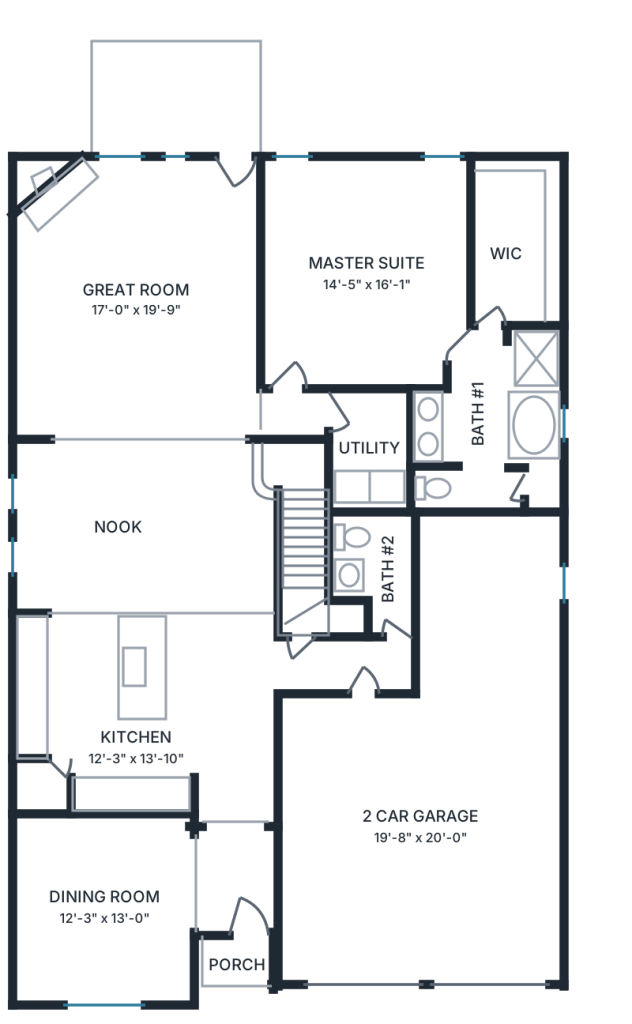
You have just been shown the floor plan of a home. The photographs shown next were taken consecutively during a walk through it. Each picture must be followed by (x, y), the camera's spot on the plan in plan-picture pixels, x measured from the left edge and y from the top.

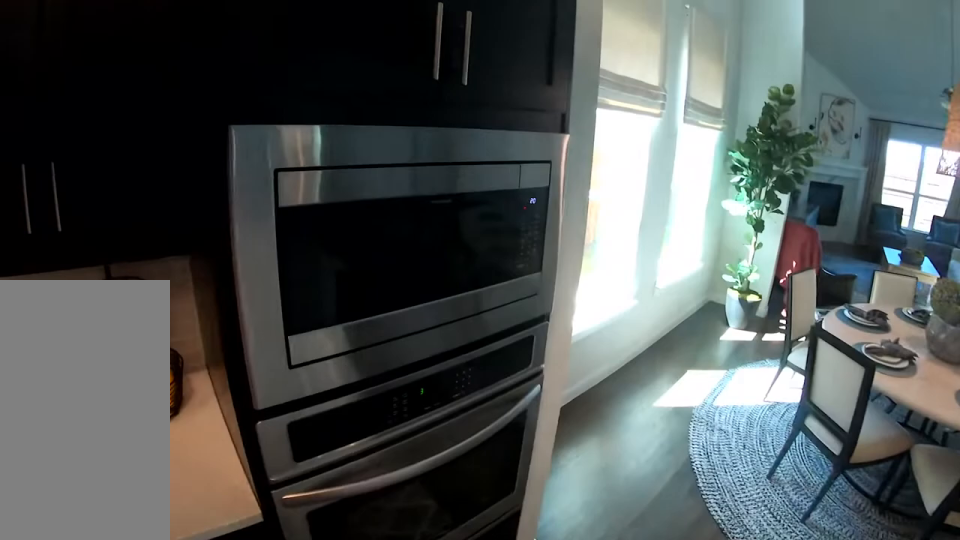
(95, 678)
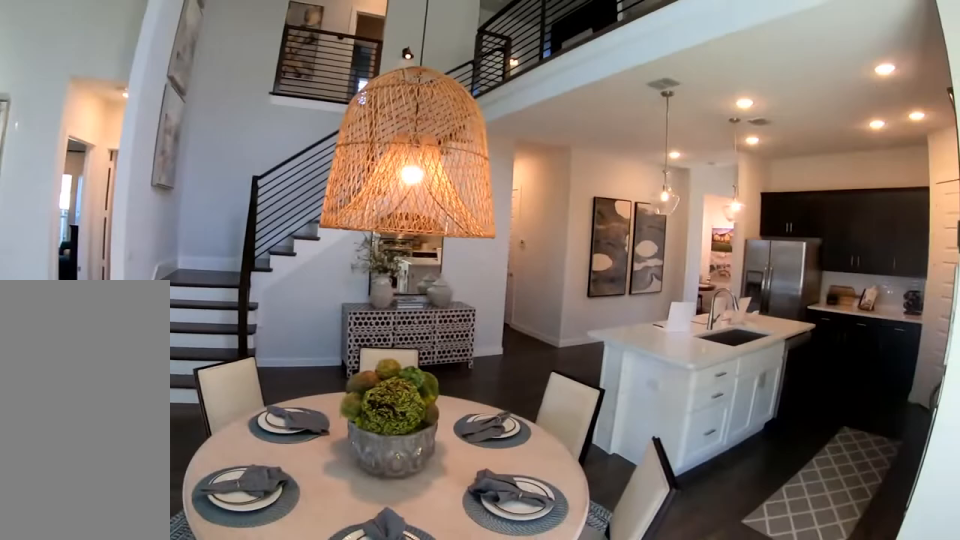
(95, 512)
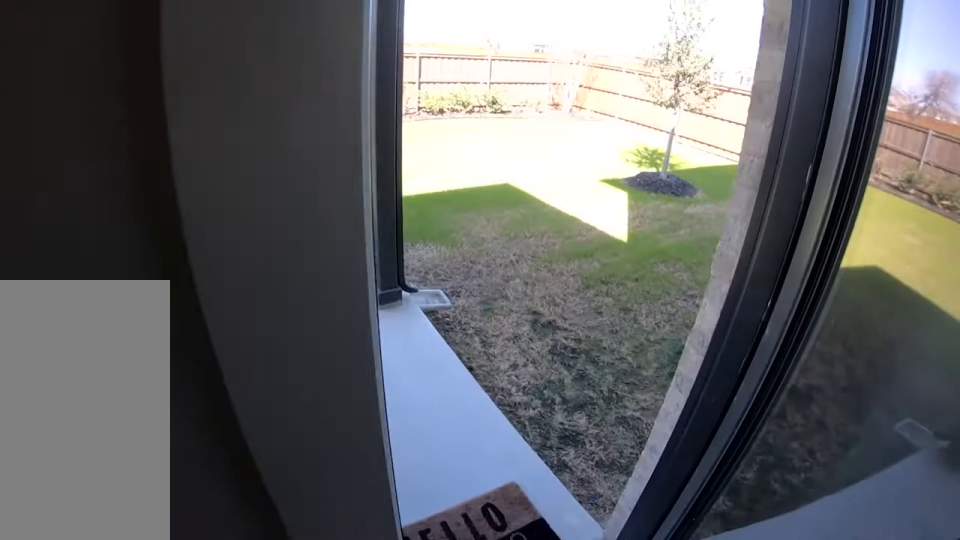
(215, 171)
